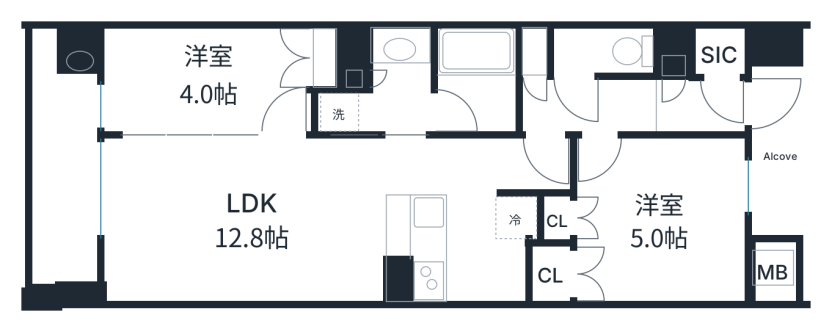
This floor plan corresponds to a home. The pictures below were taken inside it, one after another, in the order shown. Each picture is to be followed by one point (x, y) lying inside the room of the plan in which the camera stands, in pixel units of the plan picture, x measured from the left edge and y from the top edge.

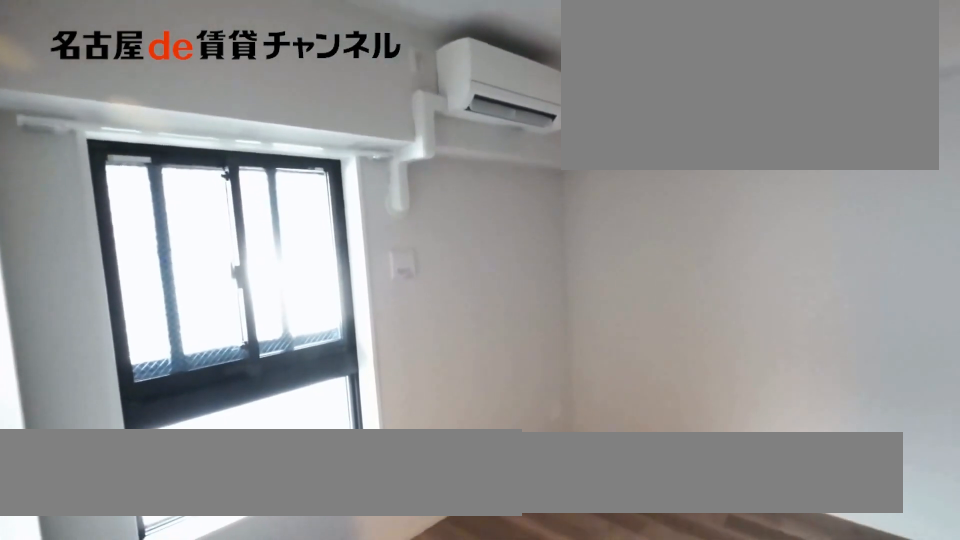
(659, 217)
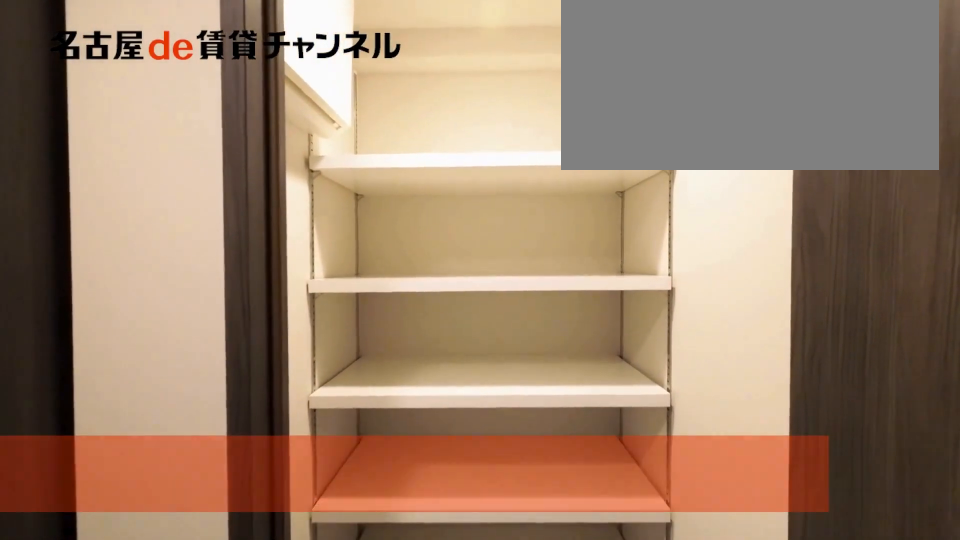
(720, 53)
